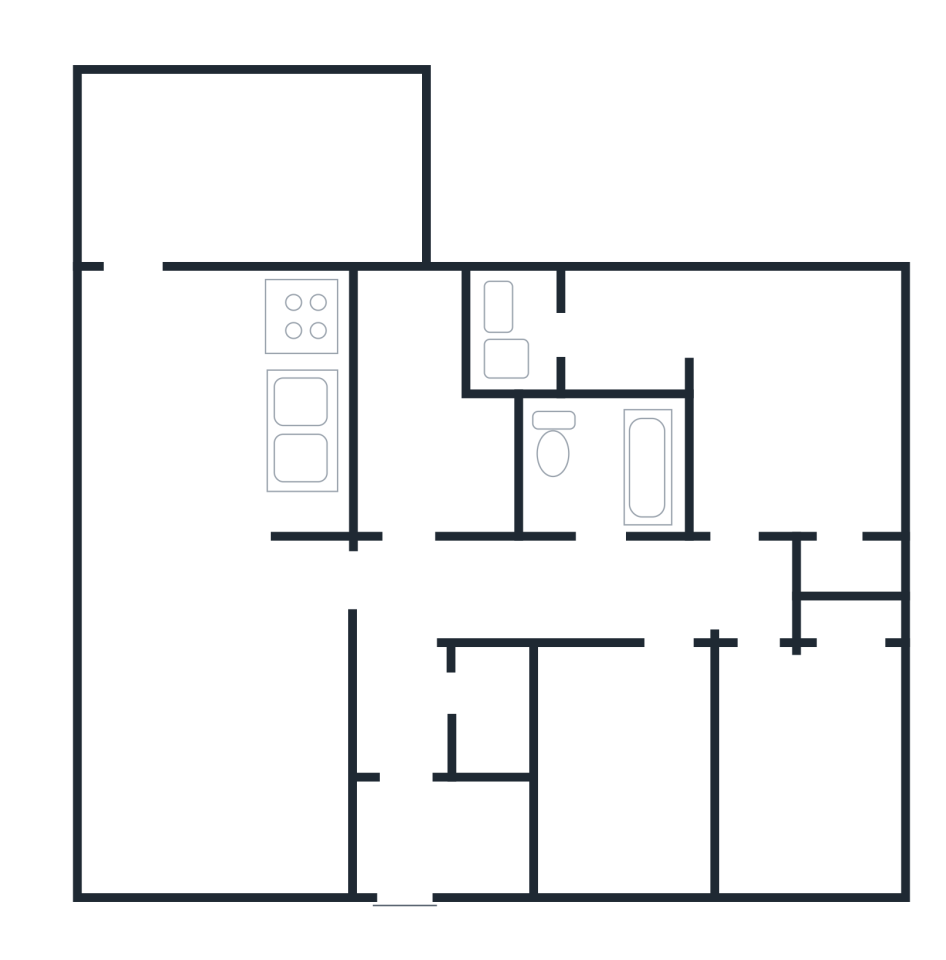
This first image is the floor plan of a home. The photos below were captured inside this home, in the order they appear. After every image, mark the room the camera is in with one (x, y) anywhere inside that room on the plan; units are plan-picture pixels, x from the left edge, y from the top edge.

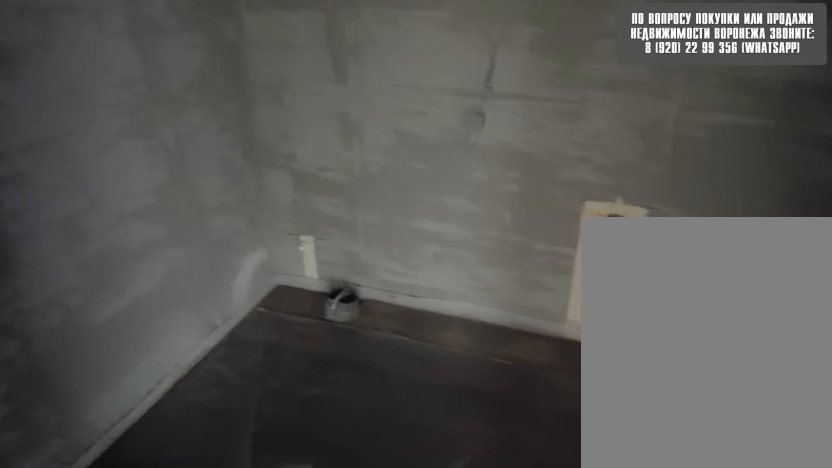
(628, 612)
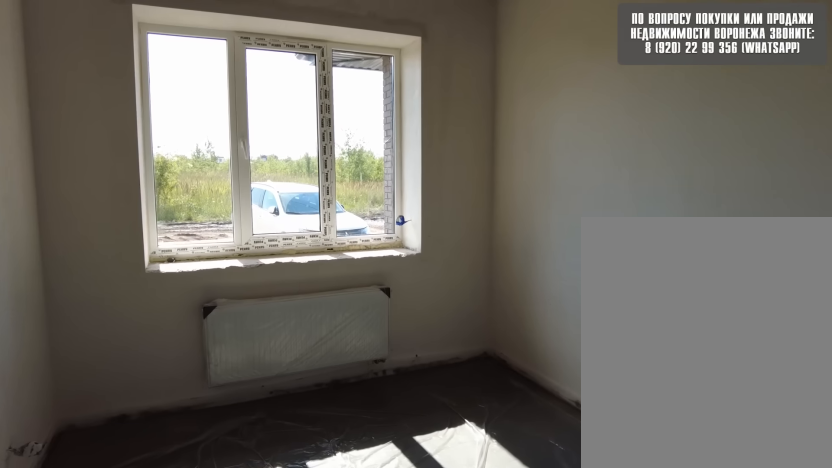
(653, 762)
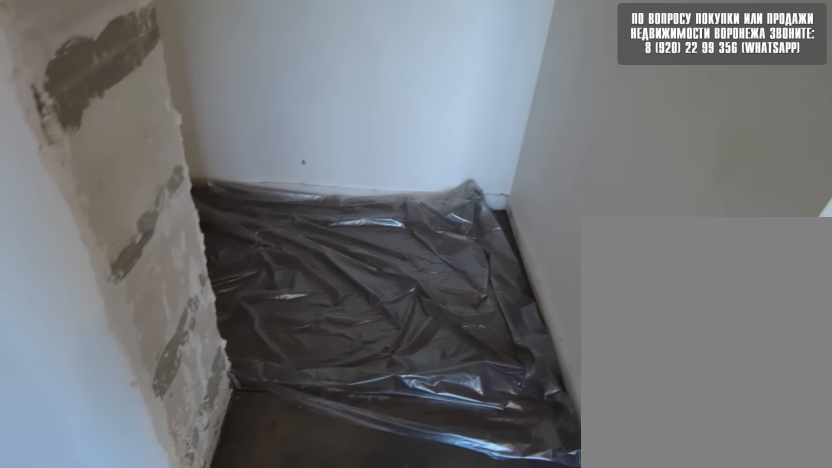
(779, 519)
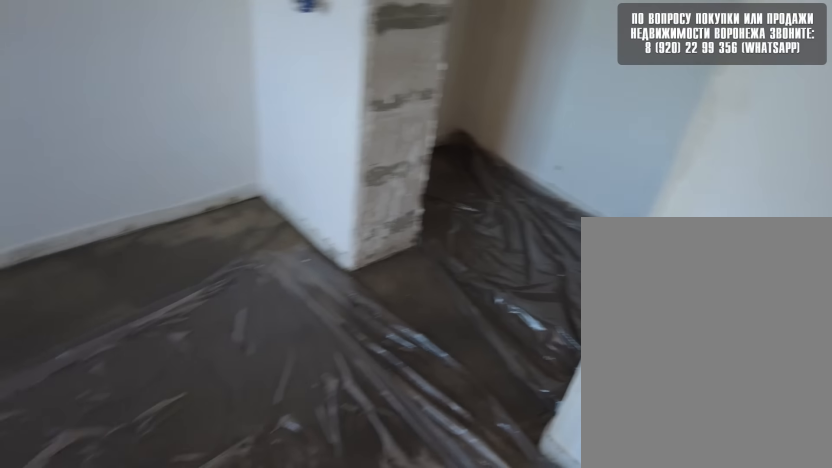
(780, 510)
